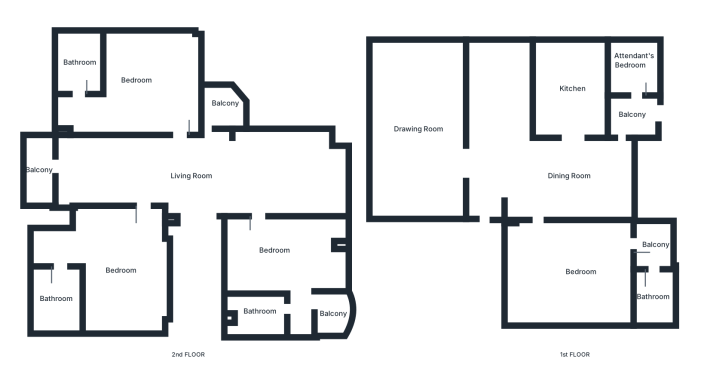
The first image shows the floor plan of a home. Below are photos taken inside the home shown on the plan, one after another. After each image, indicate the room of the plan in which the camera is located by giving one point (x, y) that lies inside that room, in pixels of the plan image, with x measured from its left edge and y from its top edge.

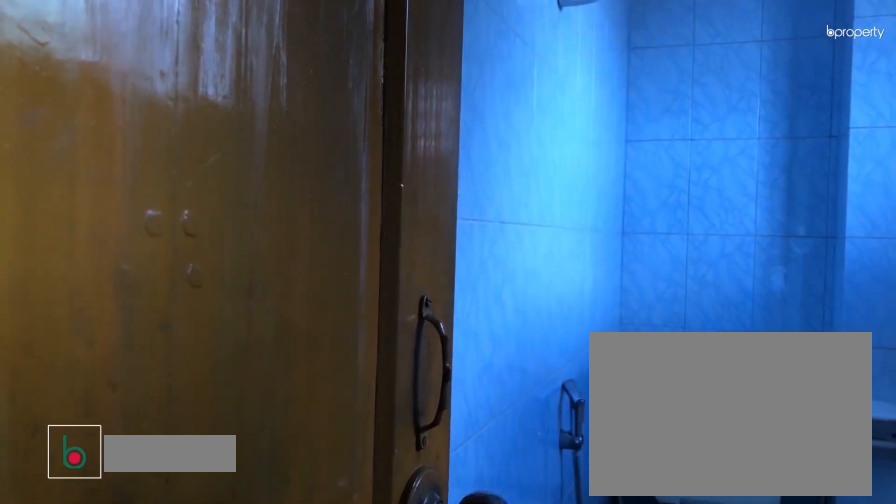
(55, 302)
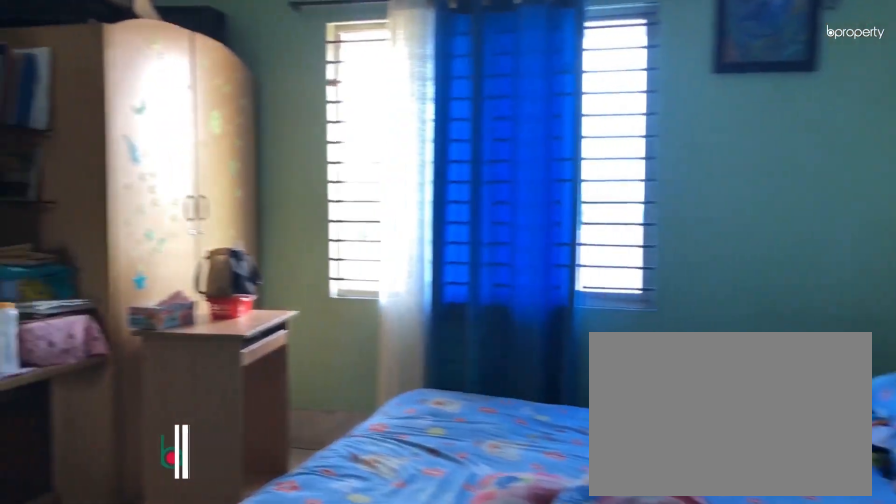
(156, 100)
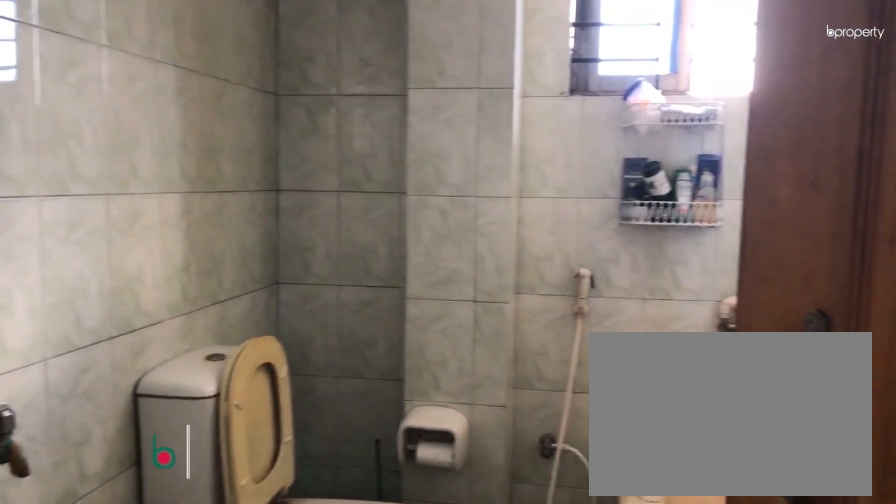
(78, 64)
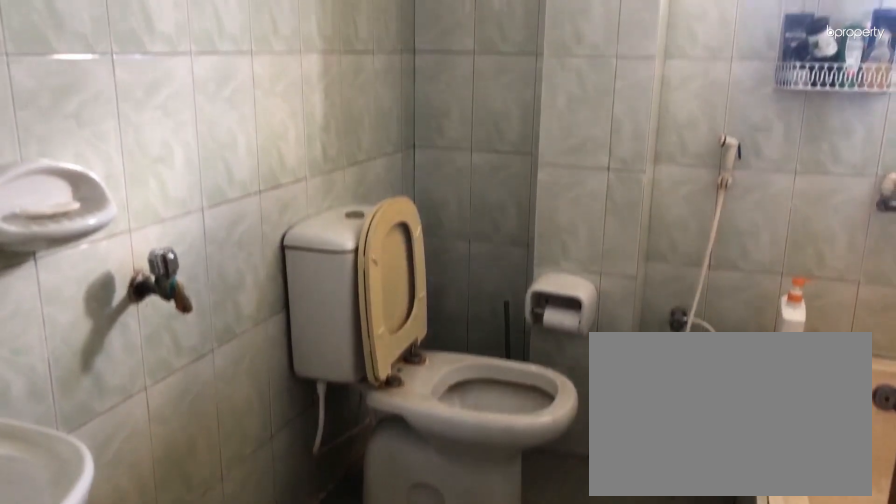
(78, 63)
